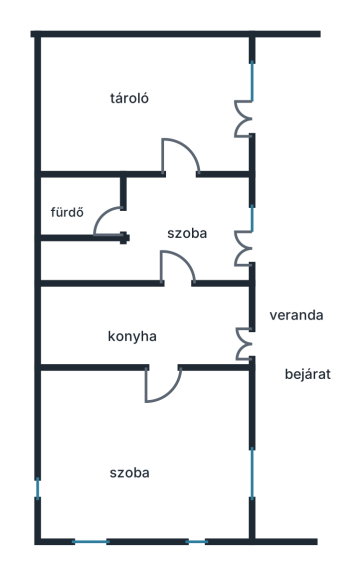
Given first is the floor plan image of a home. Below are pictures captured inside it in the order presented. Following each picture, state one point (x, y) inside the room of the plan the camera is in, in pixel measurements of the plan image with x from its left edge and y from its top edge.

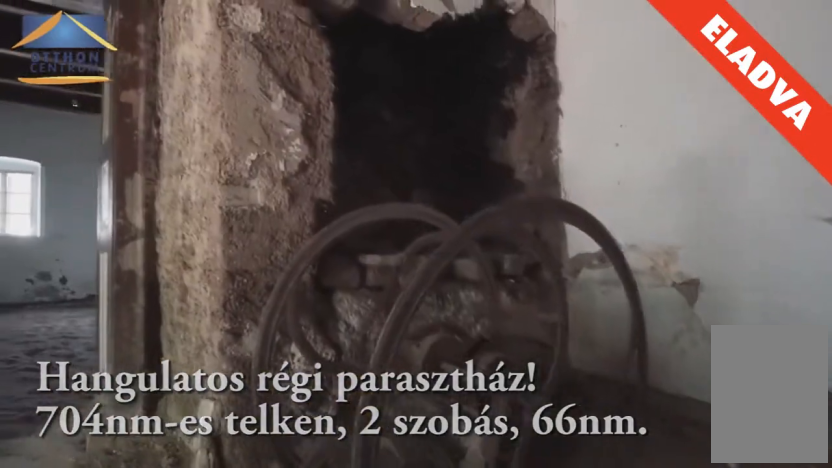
(159, 345)
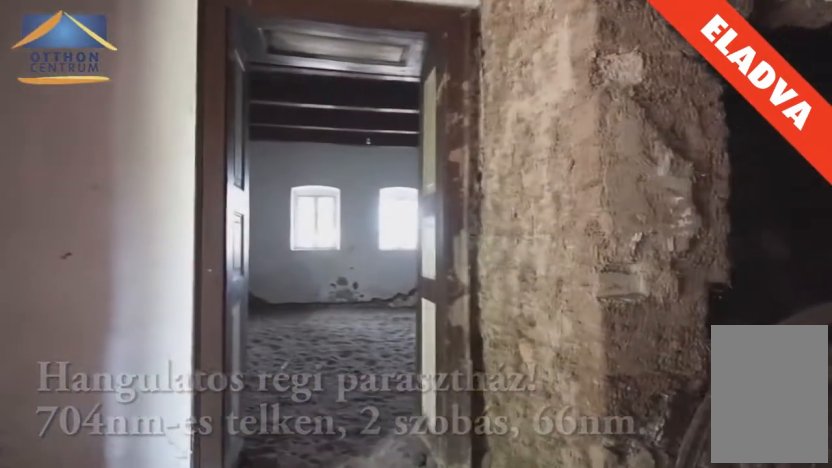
(156, 358)
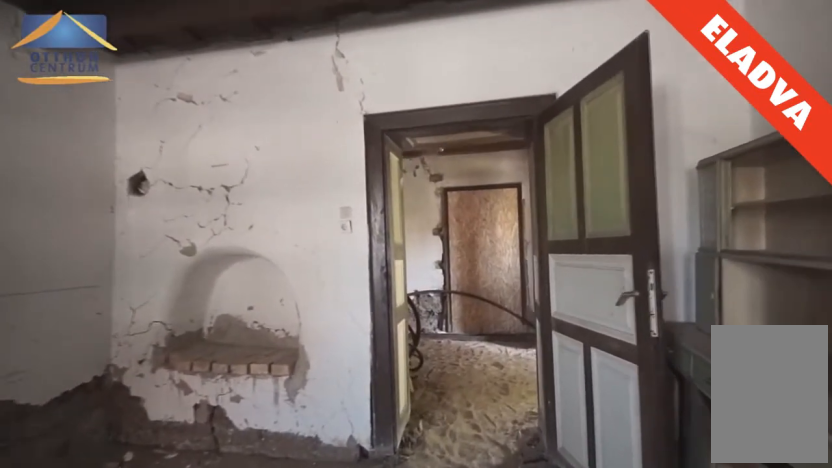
(162, 481)
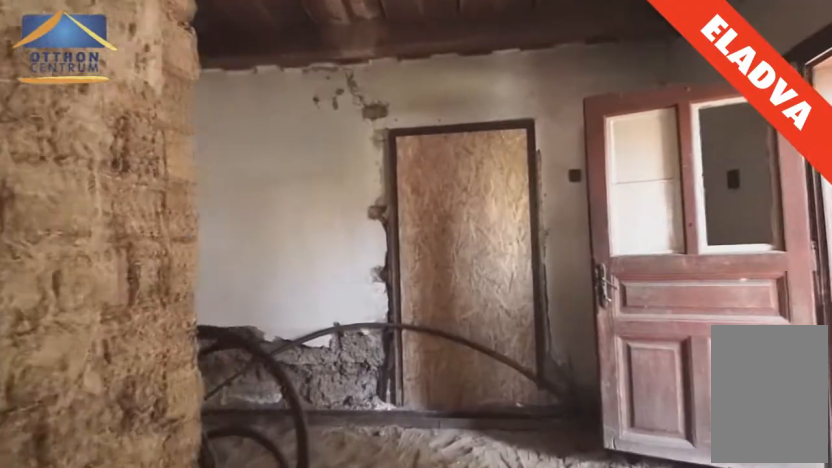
(157, 353)
